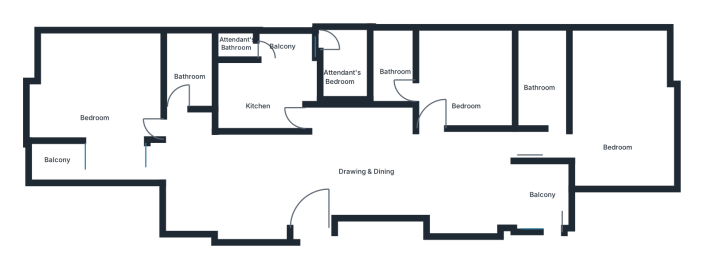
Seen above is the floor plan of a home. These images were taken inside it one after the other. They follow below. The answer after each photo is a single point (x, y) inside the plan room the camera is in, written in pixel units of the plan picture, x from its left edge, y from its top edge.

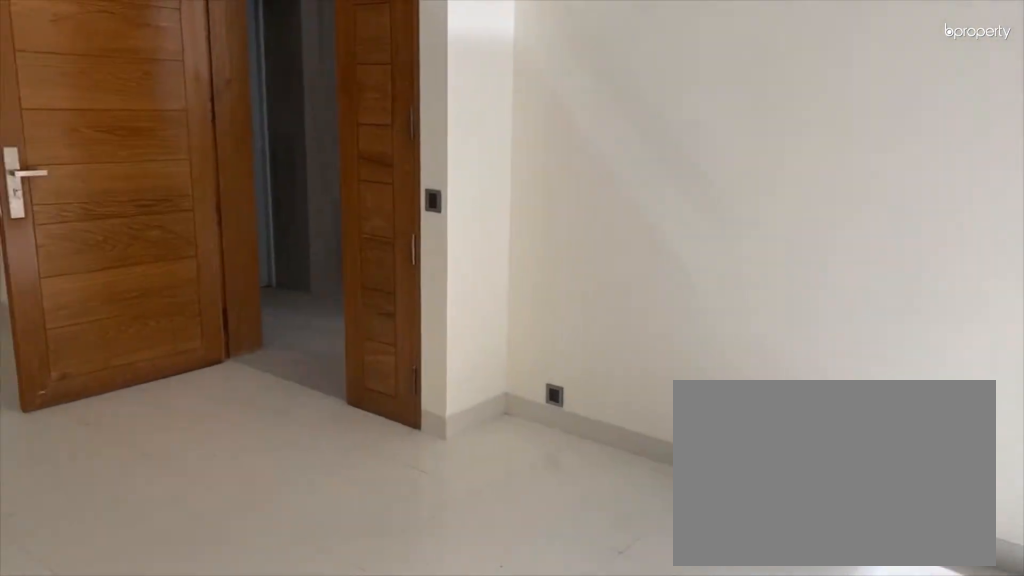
(209, 177)
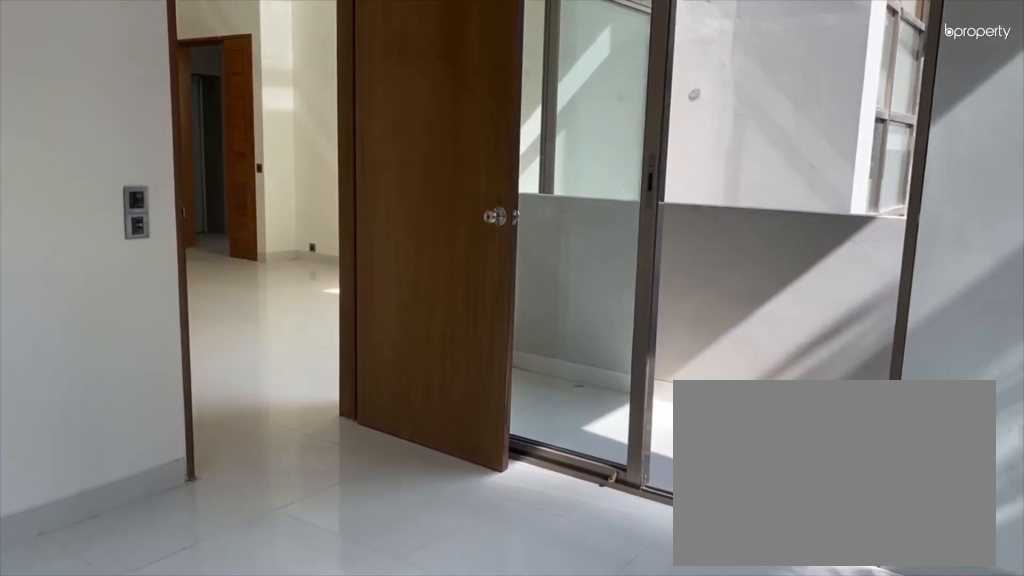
(94, 97)
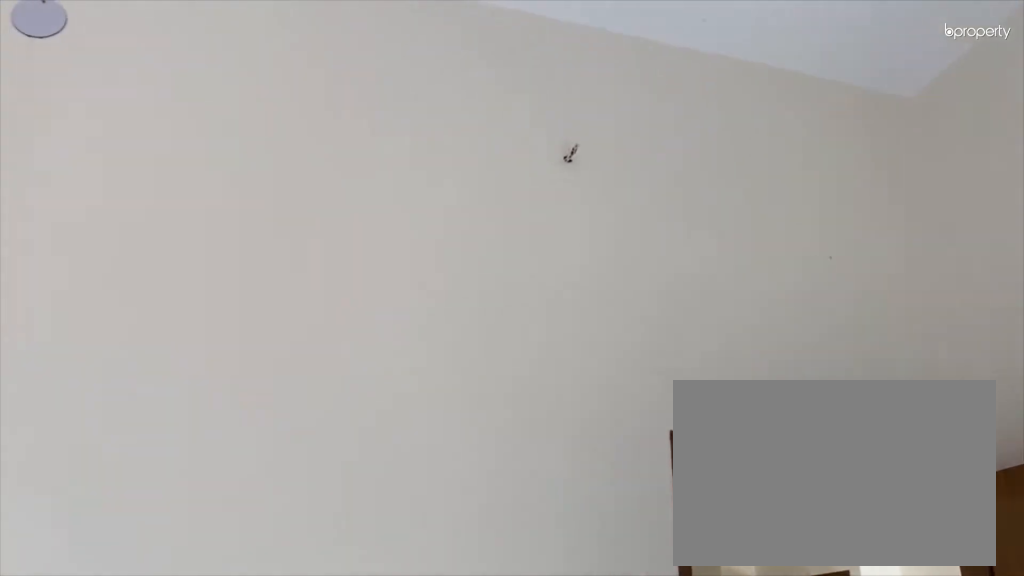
(94, 97)
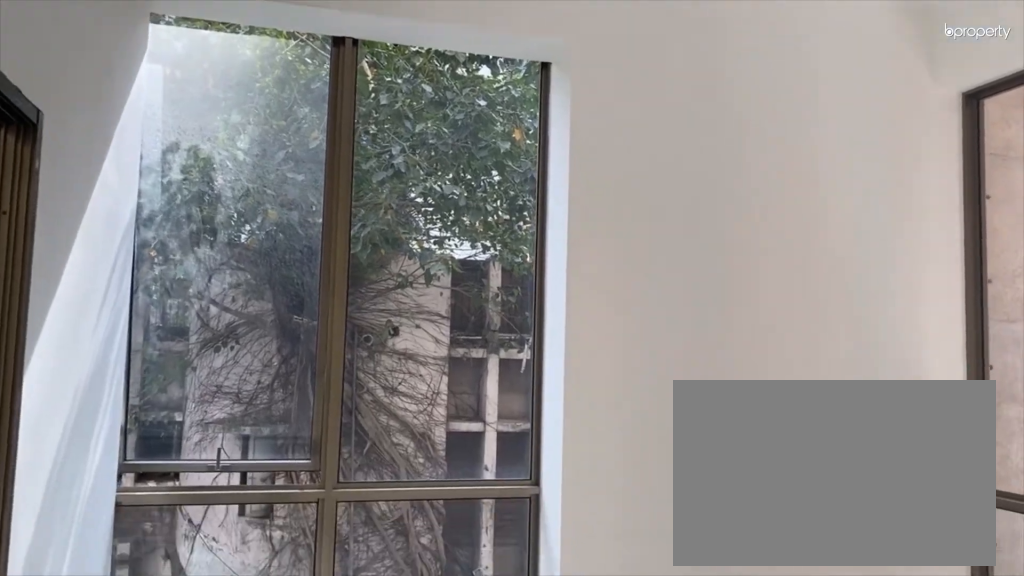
(94, 97)
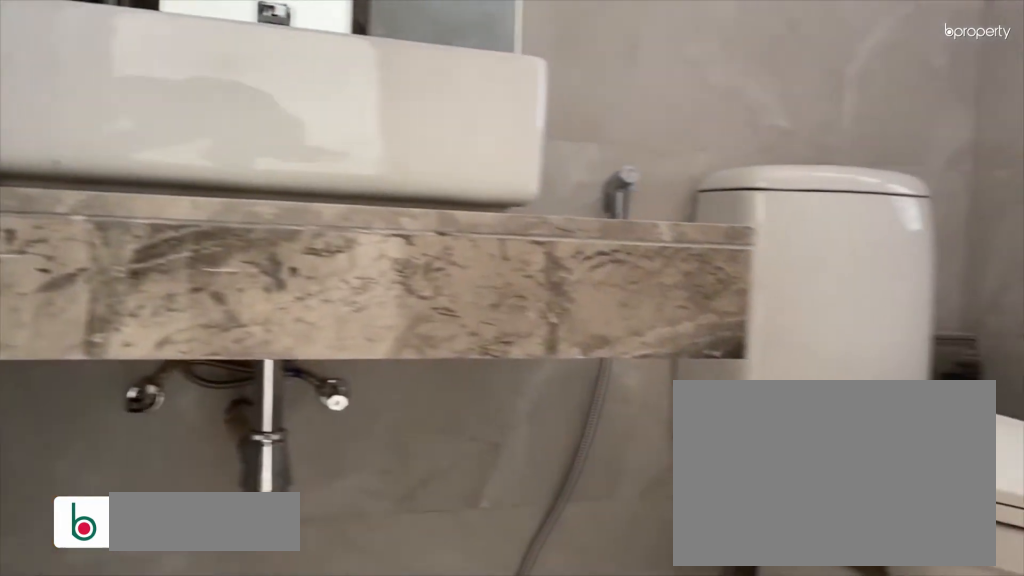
(395, 65)
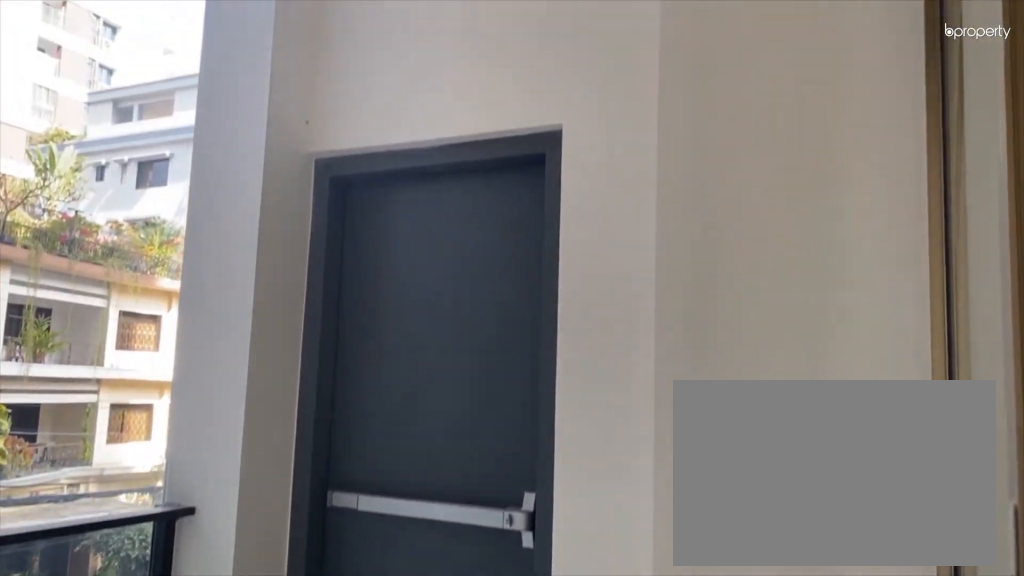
(541, 201)
